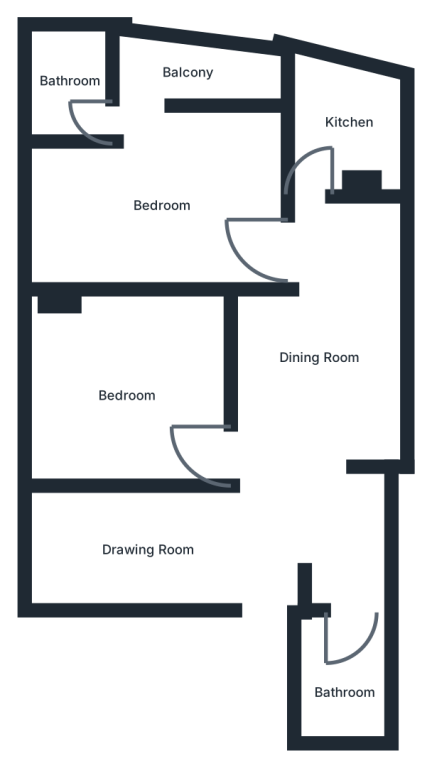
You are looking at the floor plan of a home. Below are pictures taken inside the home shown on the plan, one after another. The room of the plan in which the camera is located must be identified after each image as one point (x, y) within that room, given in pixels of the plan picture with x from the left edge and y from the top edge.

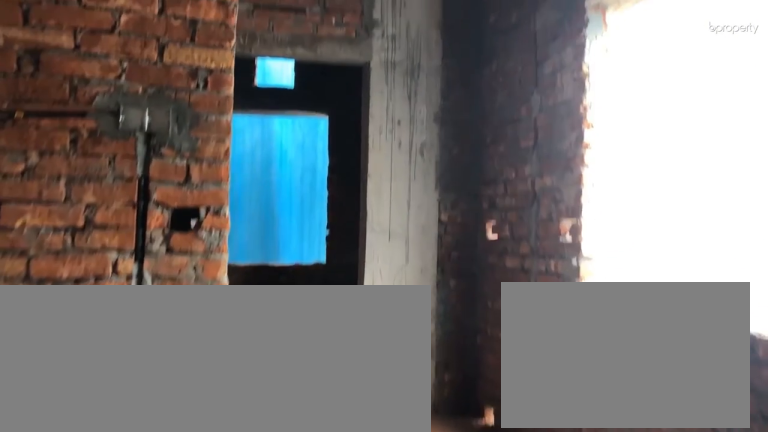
(320, 368)
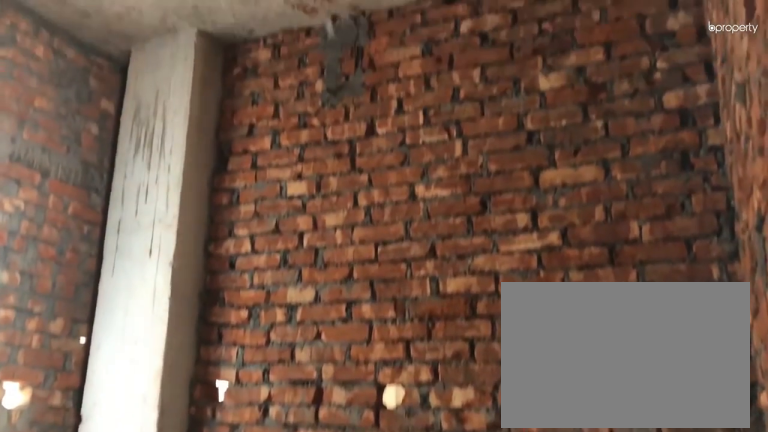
(132, 389)
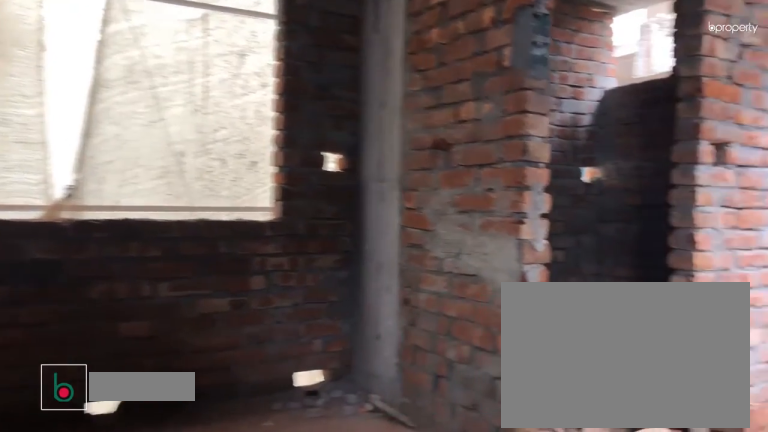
(162, 197)
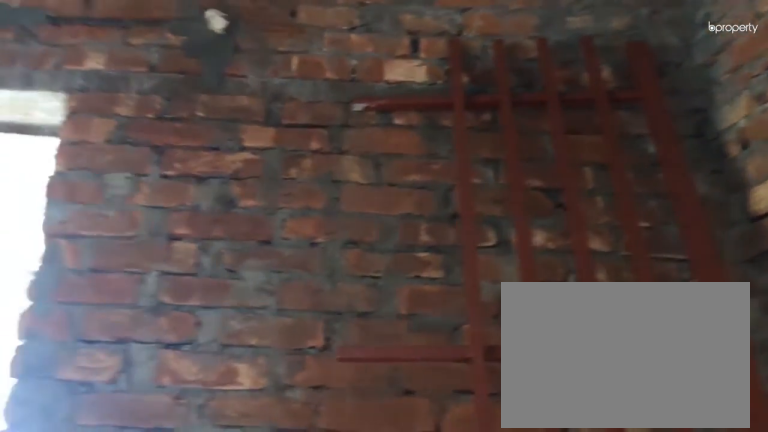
(162, 198)
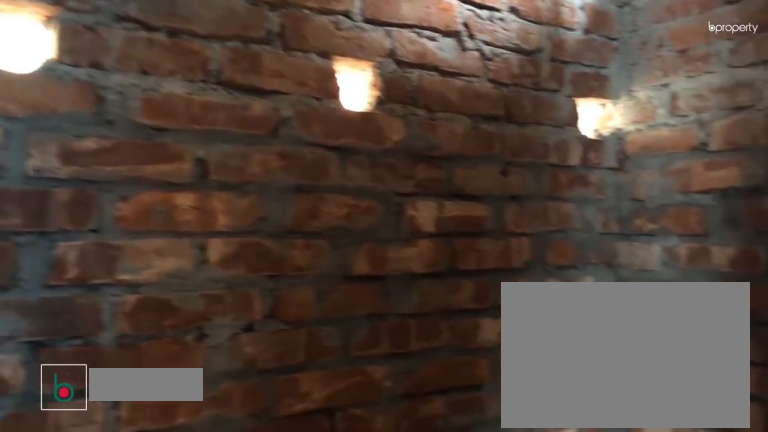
(67, 83)
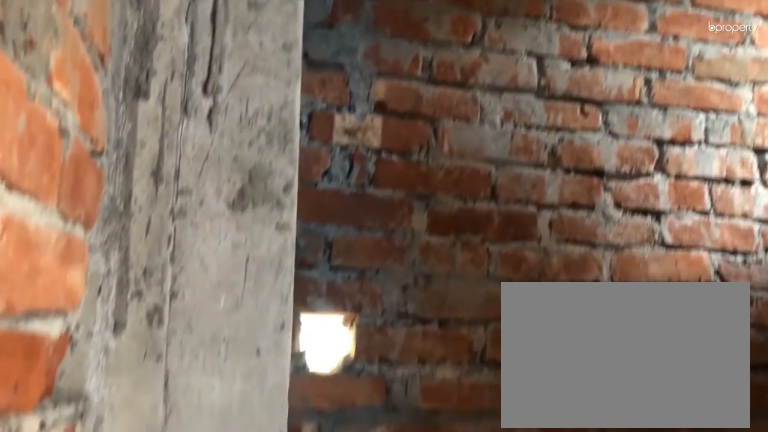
(67, 83)
